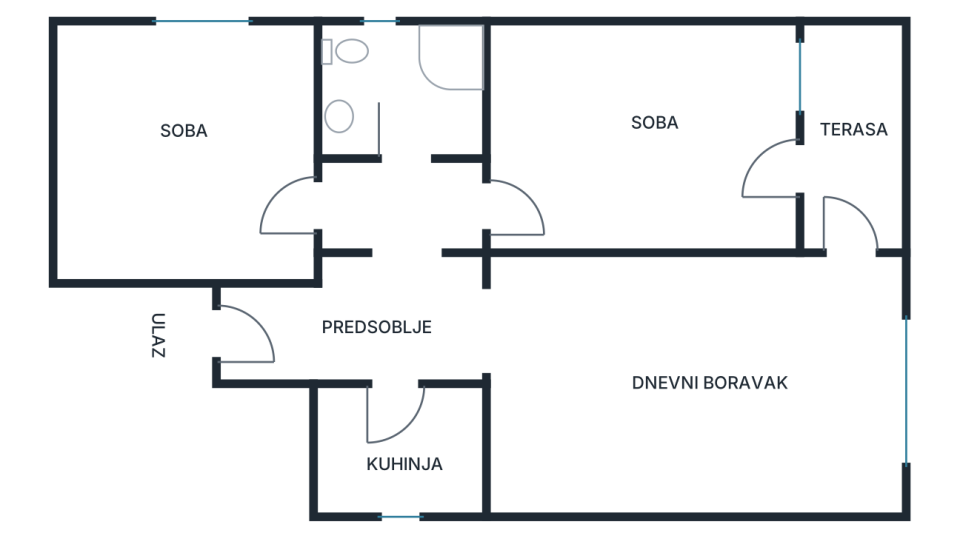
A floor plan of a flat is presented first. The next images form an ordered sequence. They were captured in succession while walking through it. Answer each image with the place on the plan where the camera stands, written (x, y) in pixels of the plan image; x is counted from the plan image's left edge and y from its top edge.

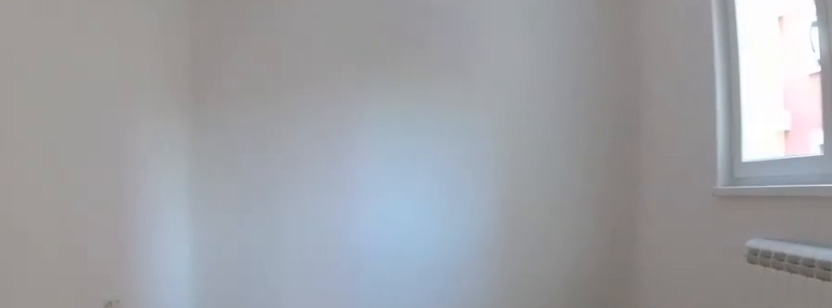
(356, 199)
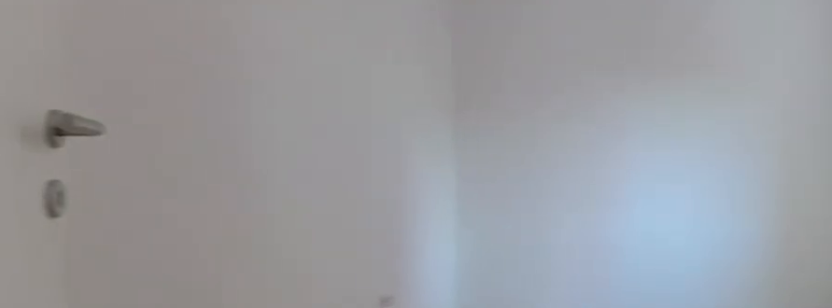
(356, 199)
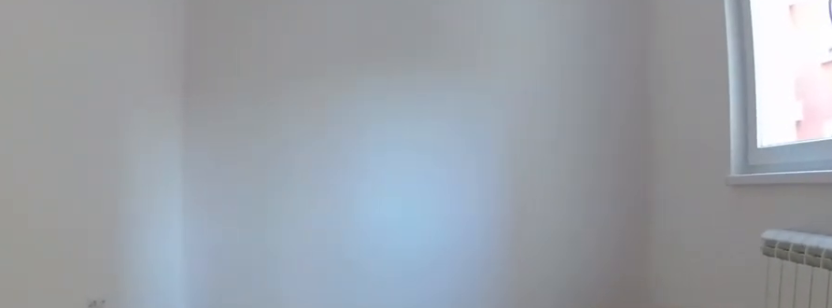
(353, 197)
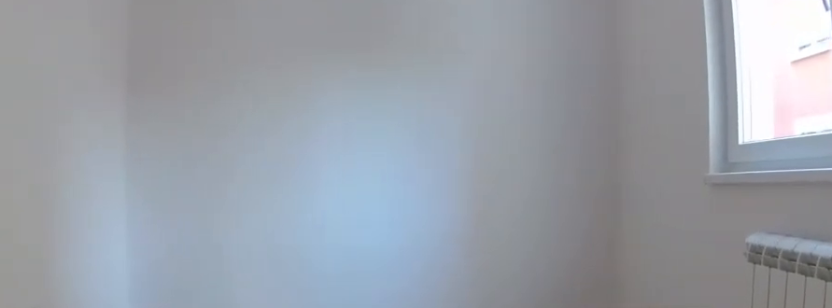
(332, 184)
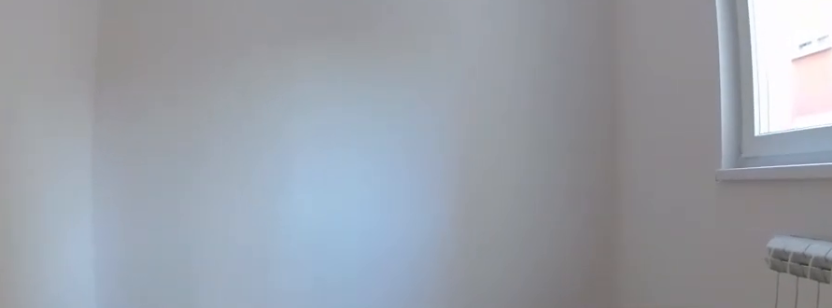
(312, 172)
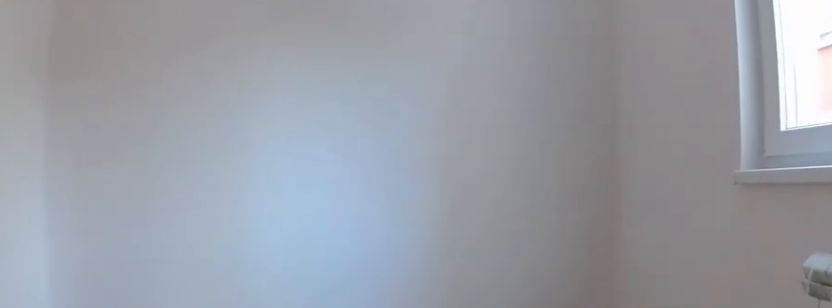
(291, 161)
